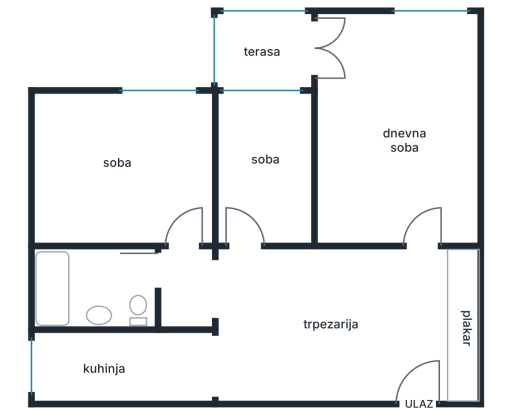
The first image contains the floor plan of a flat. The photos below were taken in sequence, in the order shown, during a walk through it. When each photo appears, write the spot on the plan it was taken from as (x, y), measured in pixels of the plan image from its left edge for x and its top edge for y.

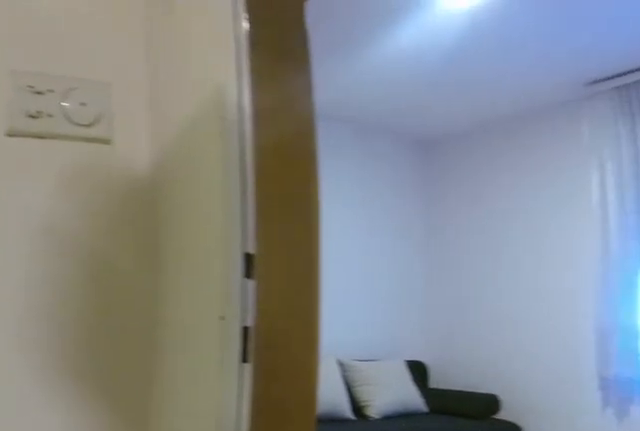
(214, 277)
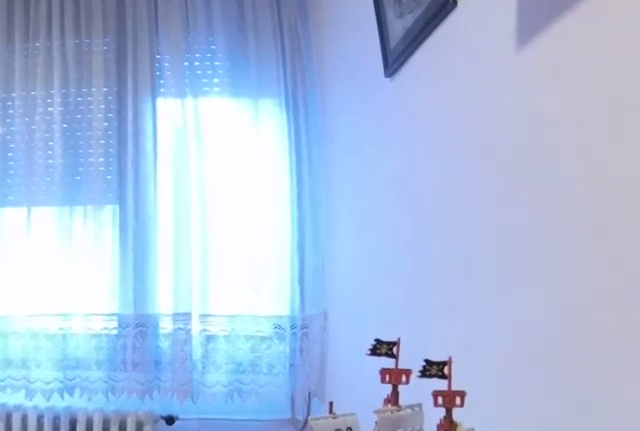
(191, 205)
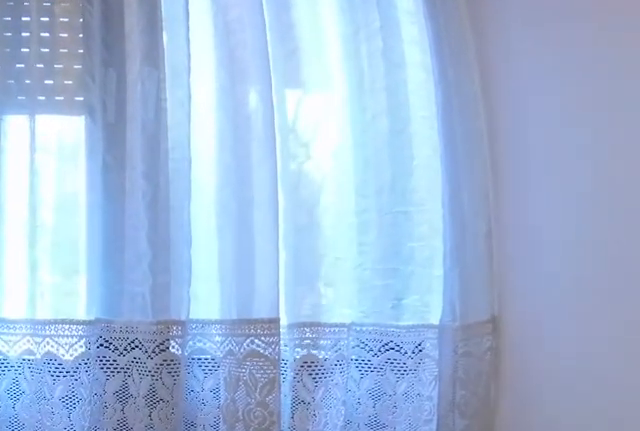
(191, 146)
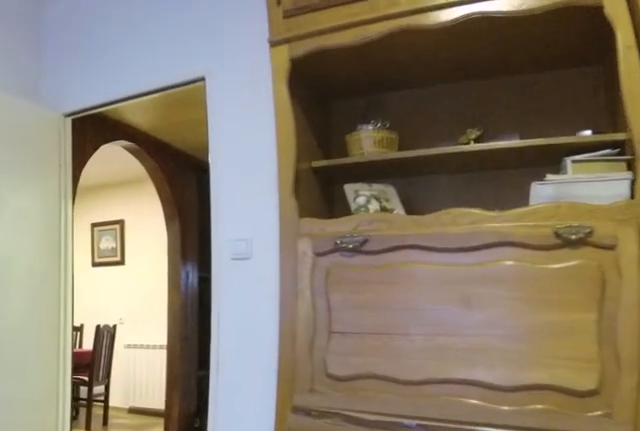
(148, 157)
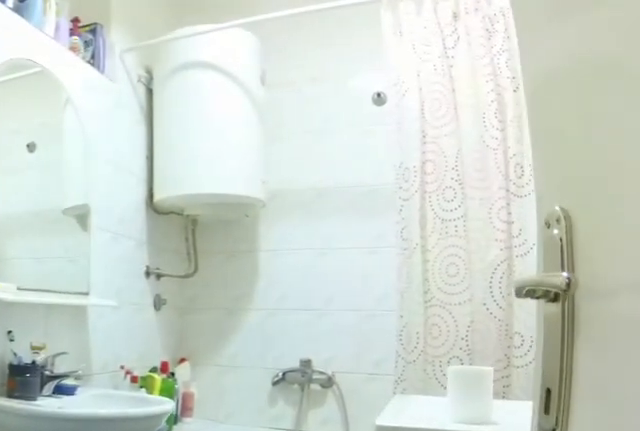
(181, 259)
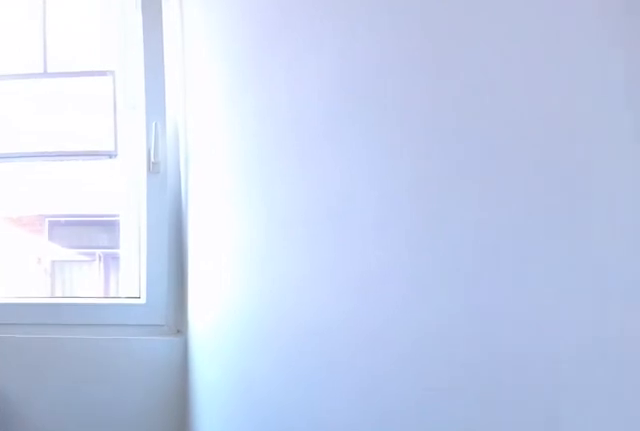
(142, 364)
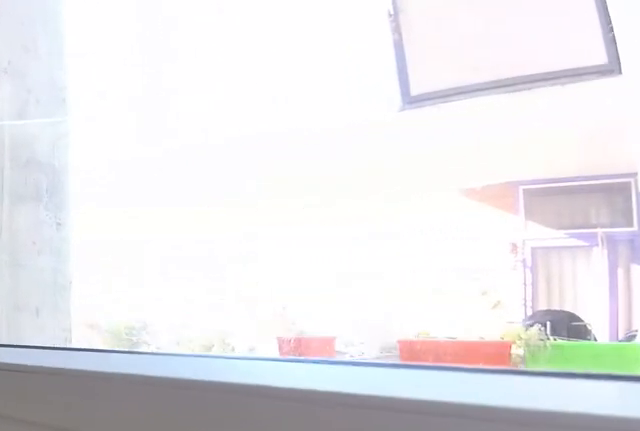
(63, 350)
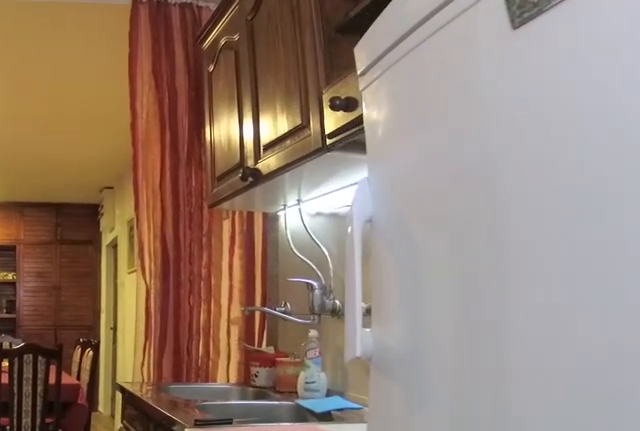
(107, 363)
